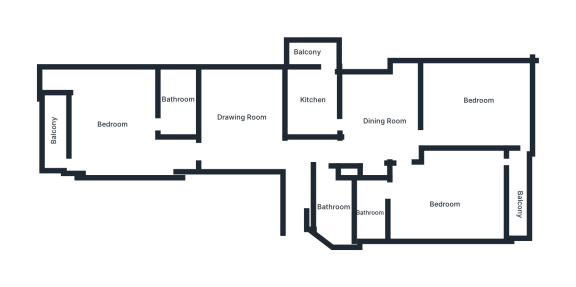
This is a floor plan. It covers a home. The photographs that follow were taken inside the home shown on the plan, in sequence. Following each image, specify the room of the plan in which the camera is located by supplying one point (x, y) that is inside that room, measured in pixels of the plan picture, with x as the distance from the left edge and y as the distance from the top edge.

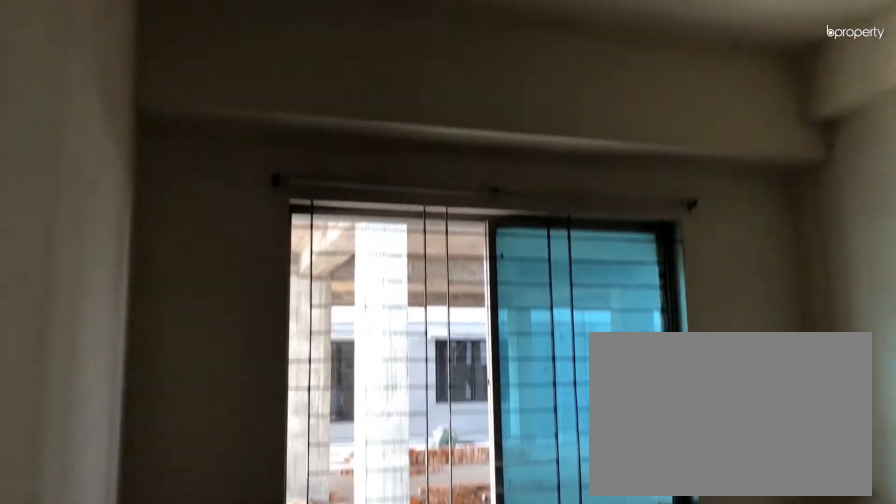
(241, 115)
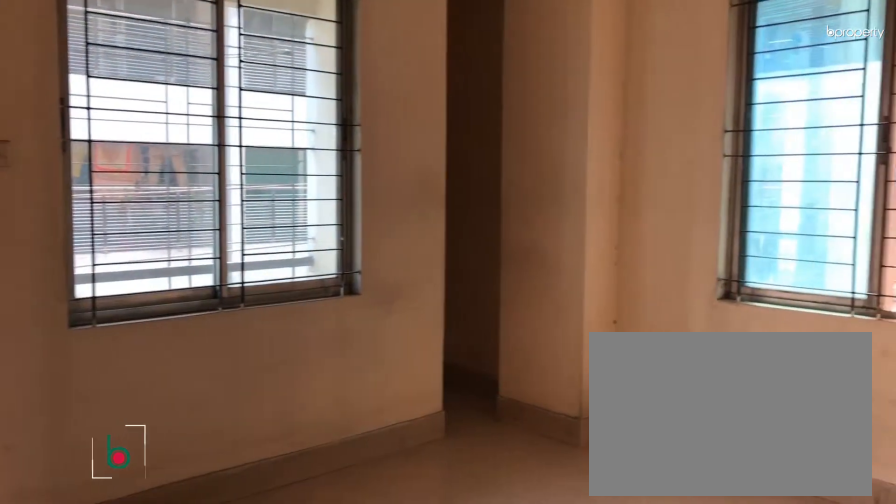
(114, 125)
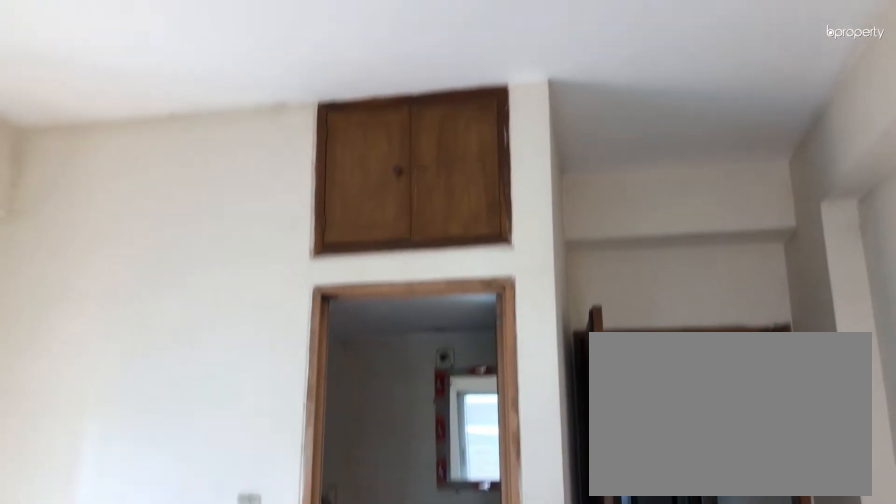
(114, 125)
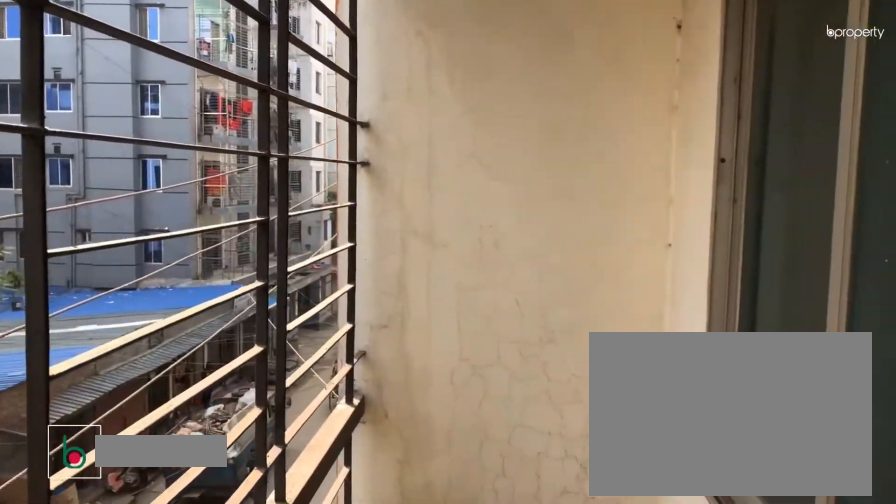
(55, 126)
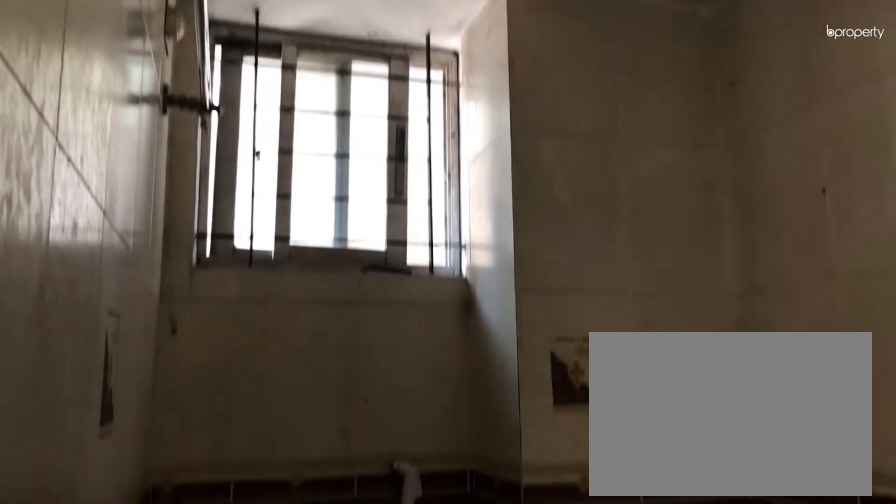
(177, 104)
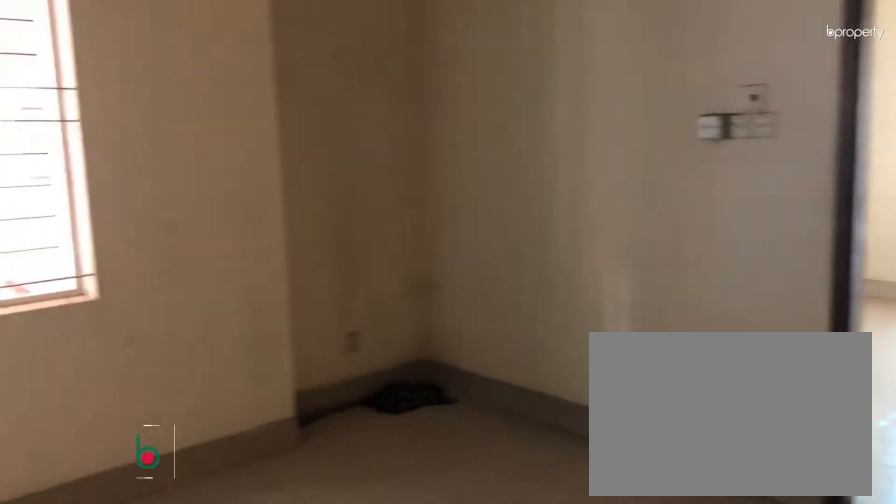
(377, 116)
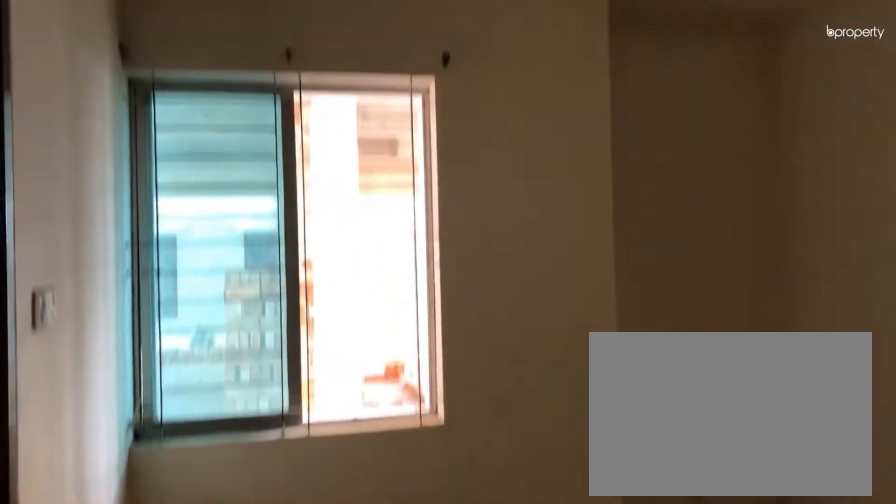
(377, 116)
